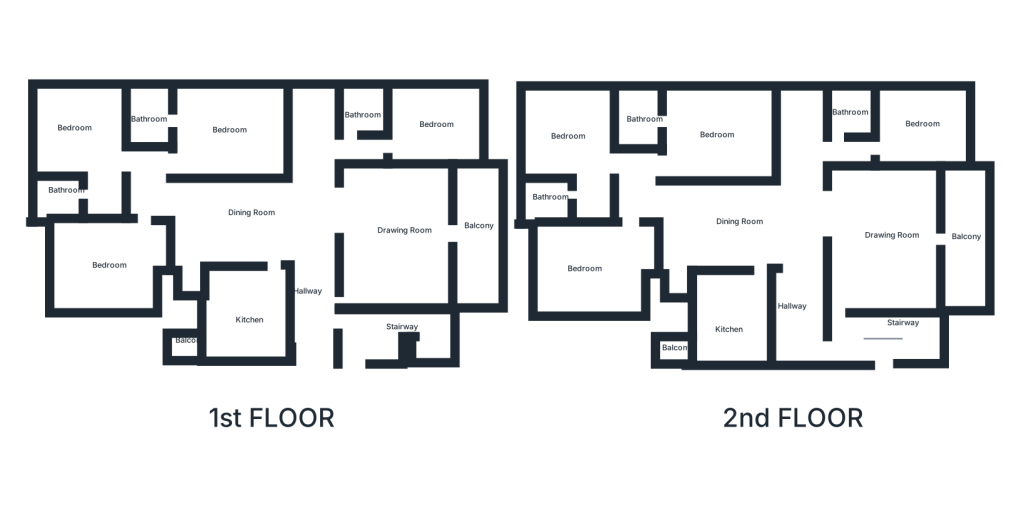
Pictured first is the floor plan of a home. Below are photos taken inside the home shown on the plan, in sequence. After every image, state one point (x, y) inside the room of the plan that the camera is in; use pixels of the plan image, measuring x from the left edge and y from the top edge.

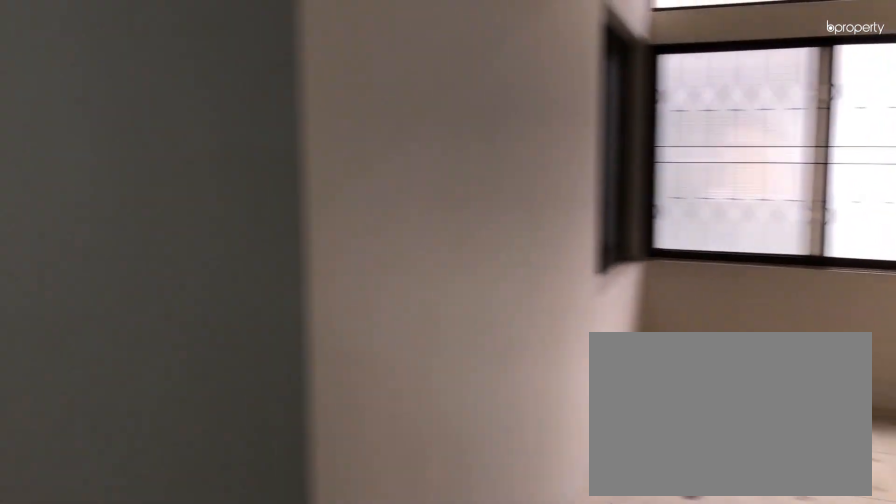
(777, 221)
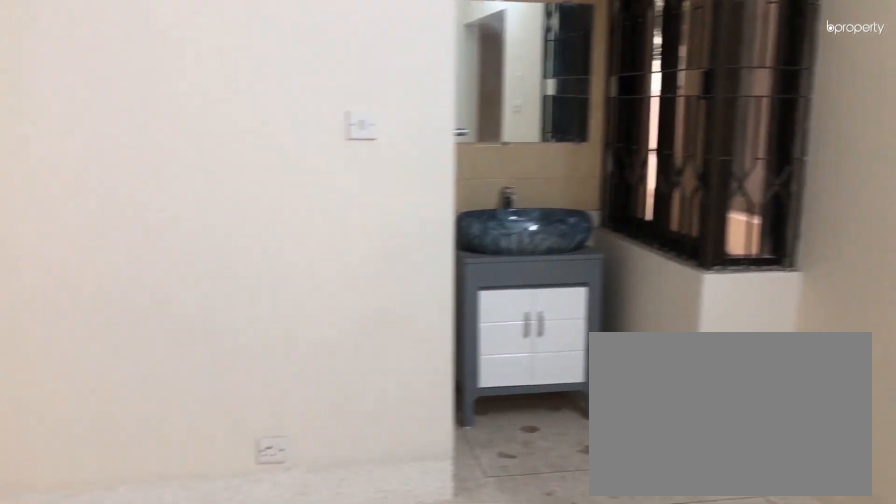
(716, 219)
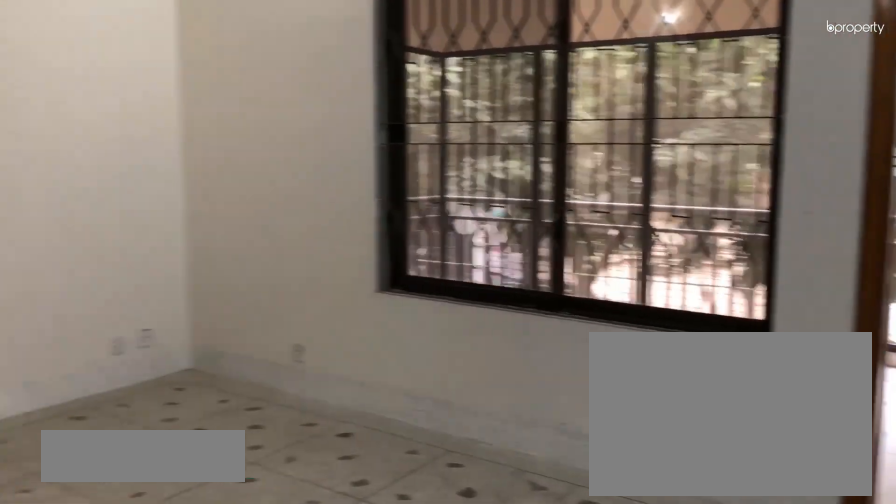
(892, 242)
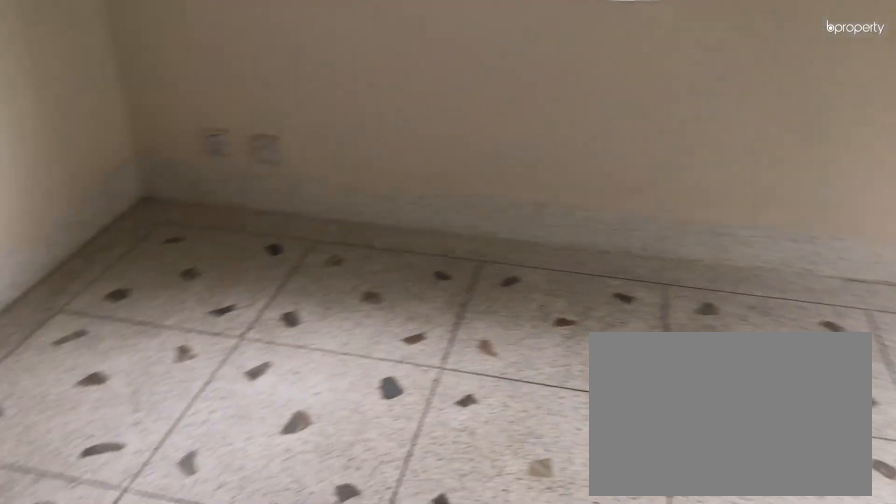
(925, 129)
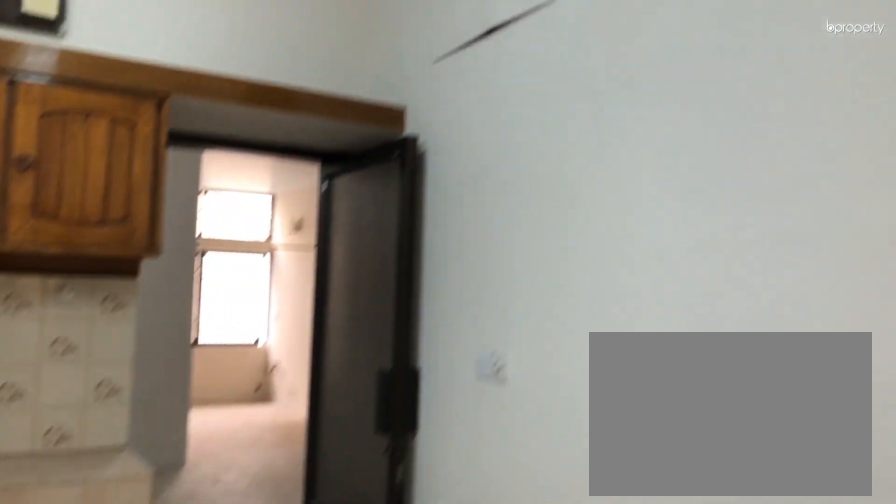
(739, 309)
